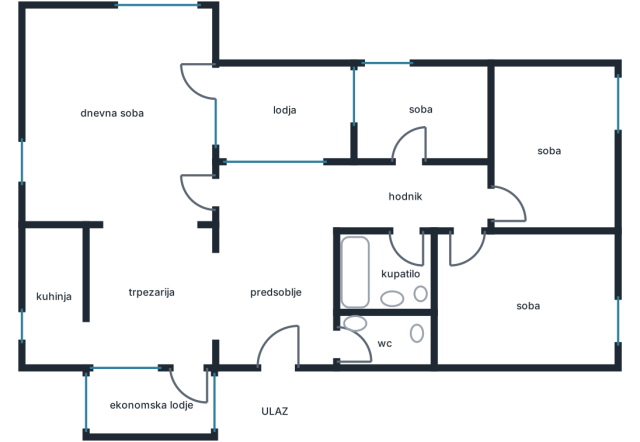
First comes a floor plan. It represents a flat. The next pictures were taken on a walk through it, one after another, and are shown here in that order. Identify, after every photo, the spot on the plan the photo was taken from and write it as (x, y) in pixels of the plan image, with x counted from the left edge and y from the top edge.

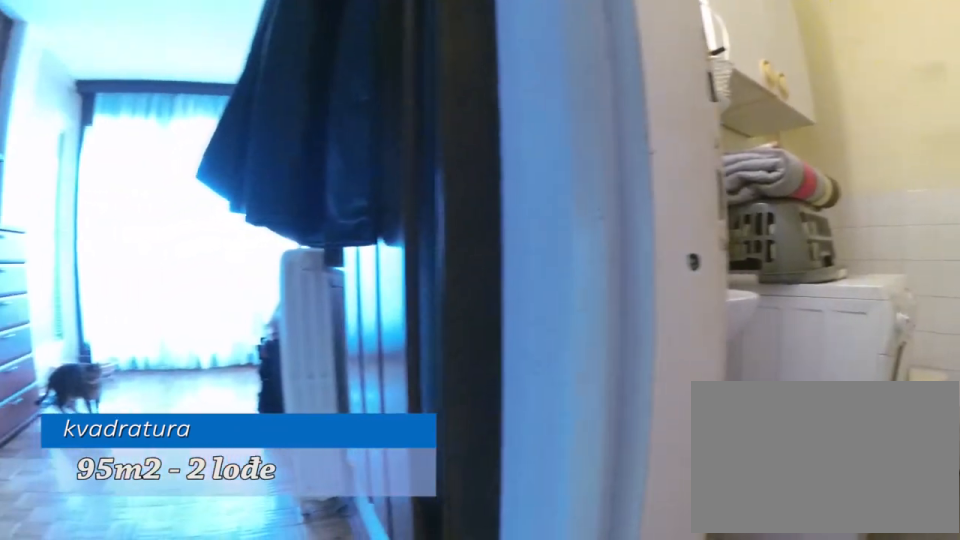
(309, 364)
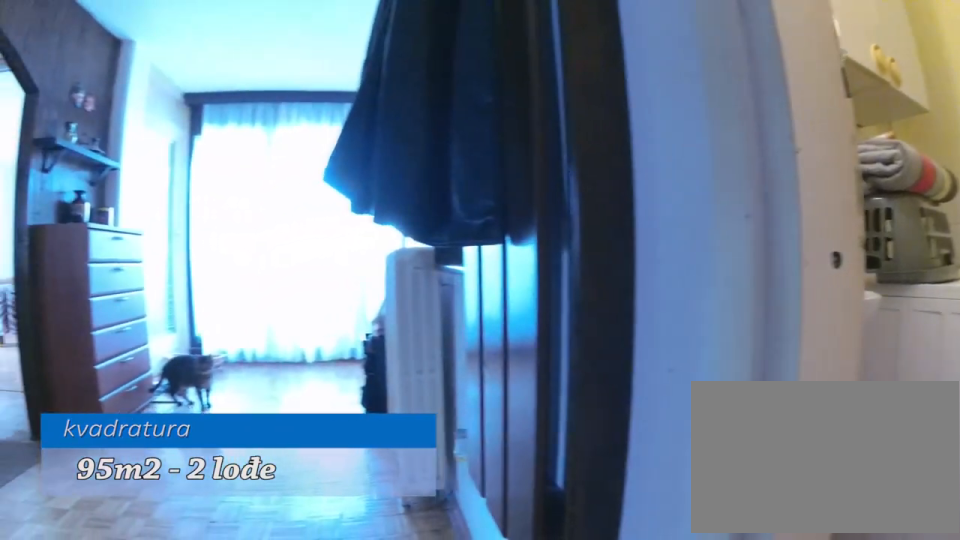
(309, 367)
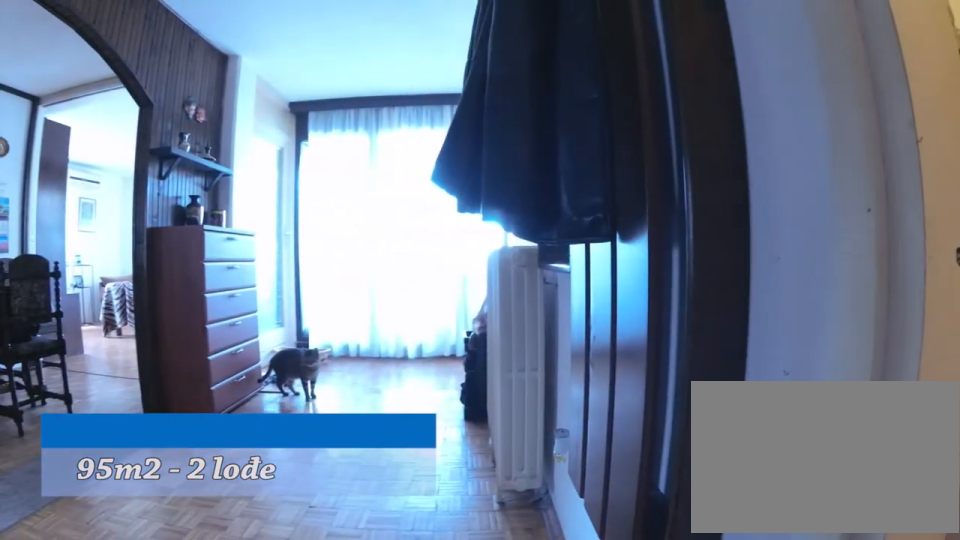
(307, 370)
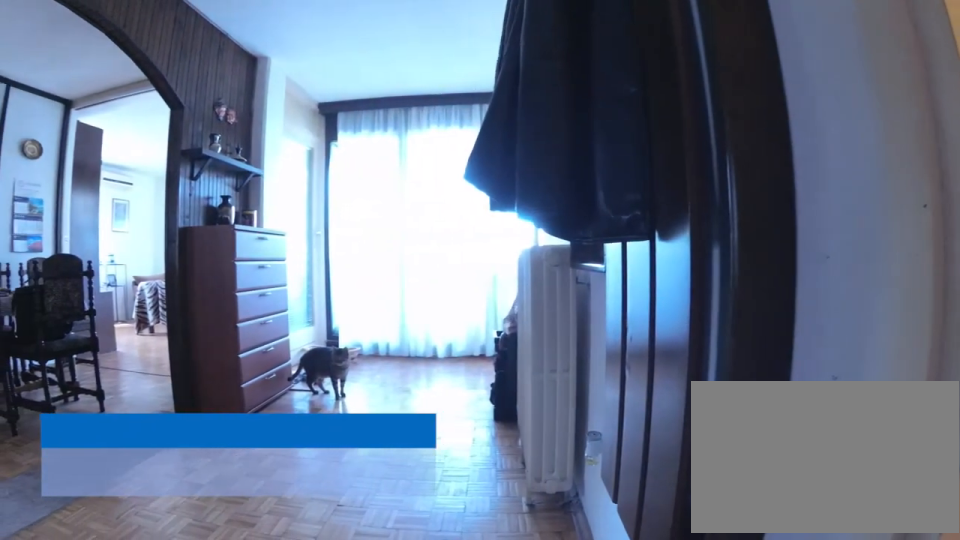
(309, 370)
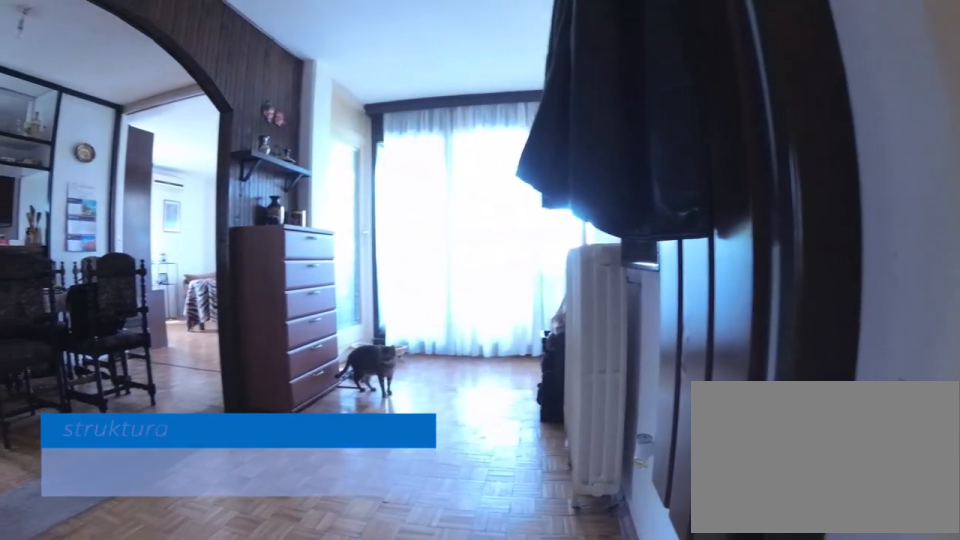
(311, 369)
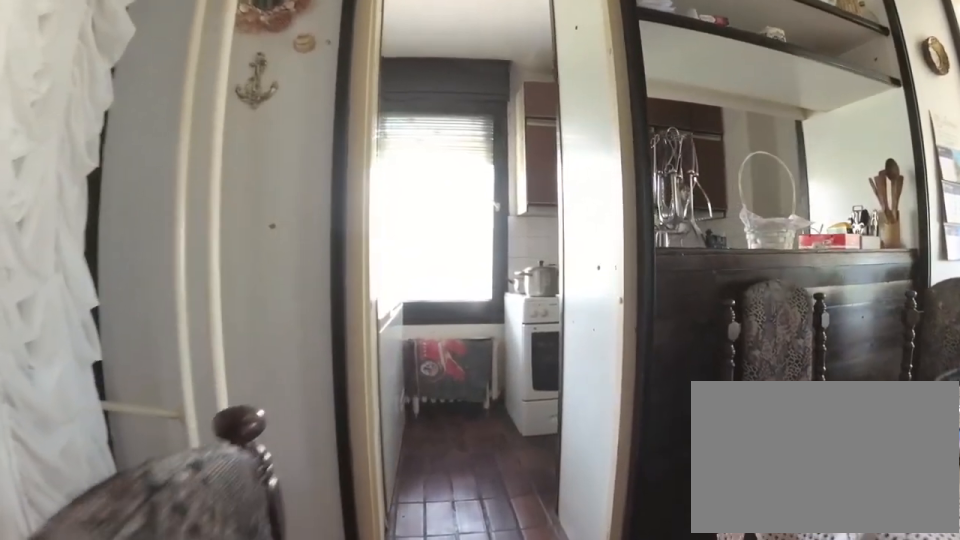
(175, 335)
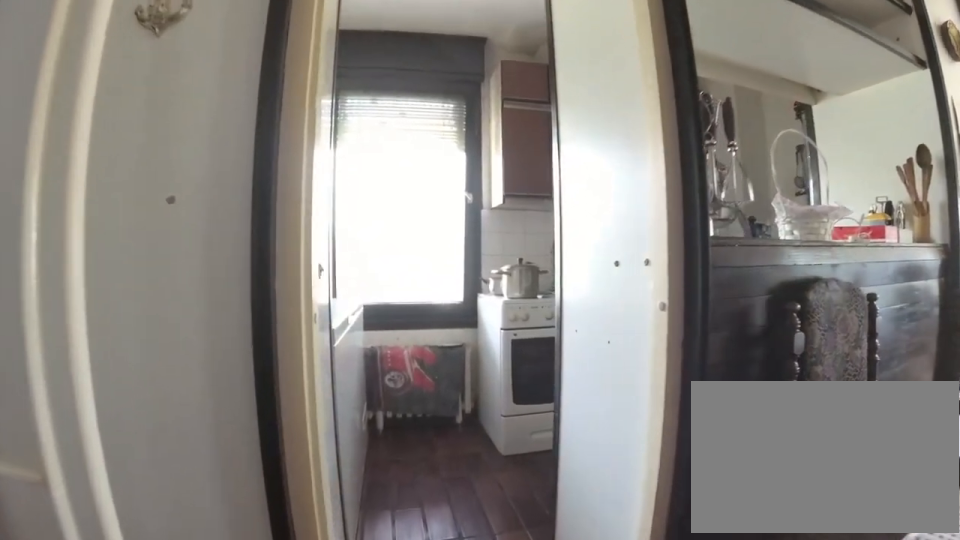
(156, 336)
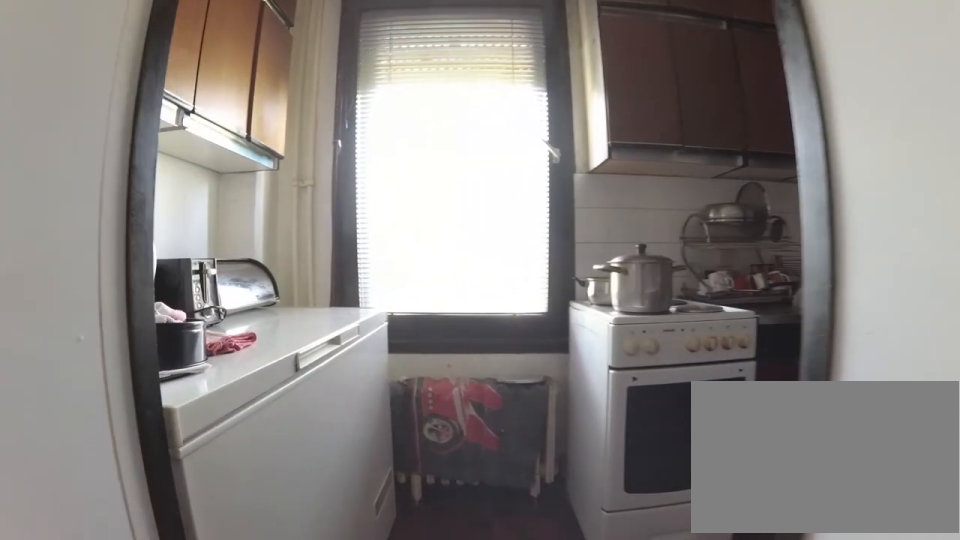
(101, 336)
